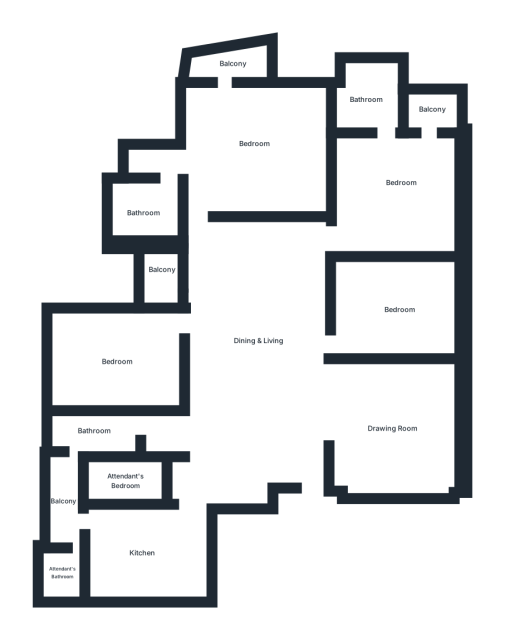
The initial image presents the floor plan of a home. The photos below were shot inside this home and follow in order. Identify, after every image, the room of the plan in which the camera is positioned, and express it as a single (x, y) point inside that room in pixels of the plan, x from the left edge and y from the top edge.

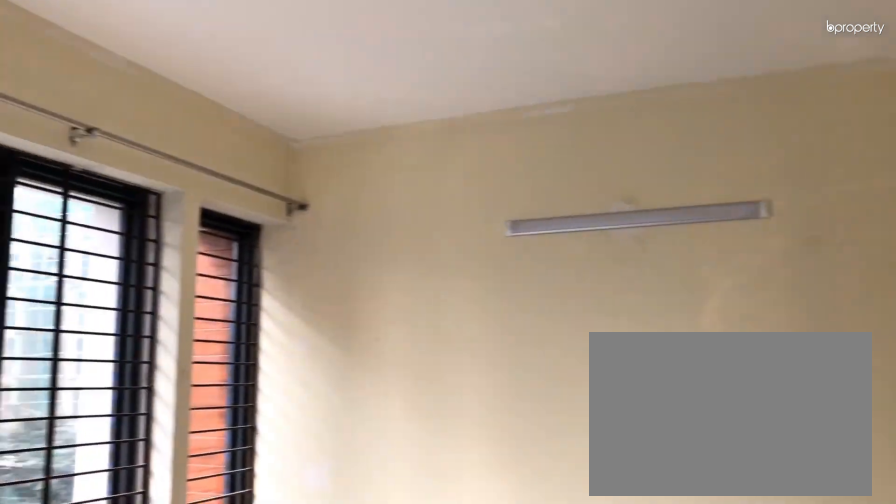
(256, 151)
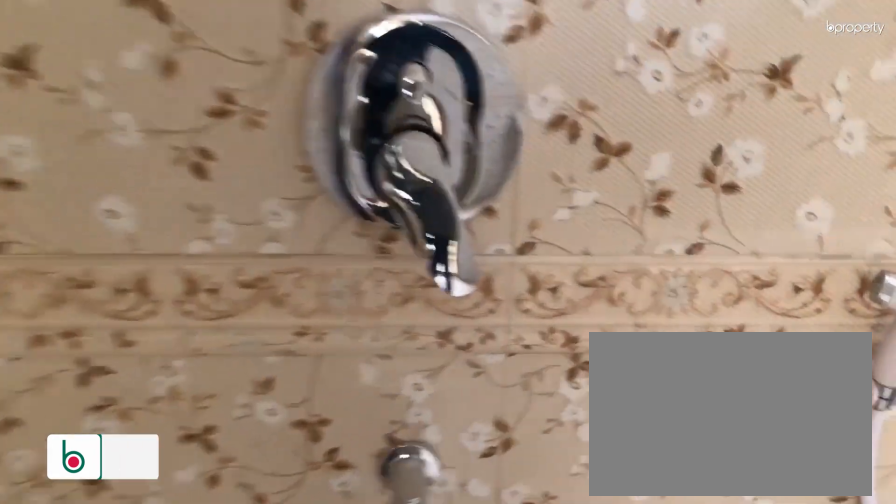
(148, 210)
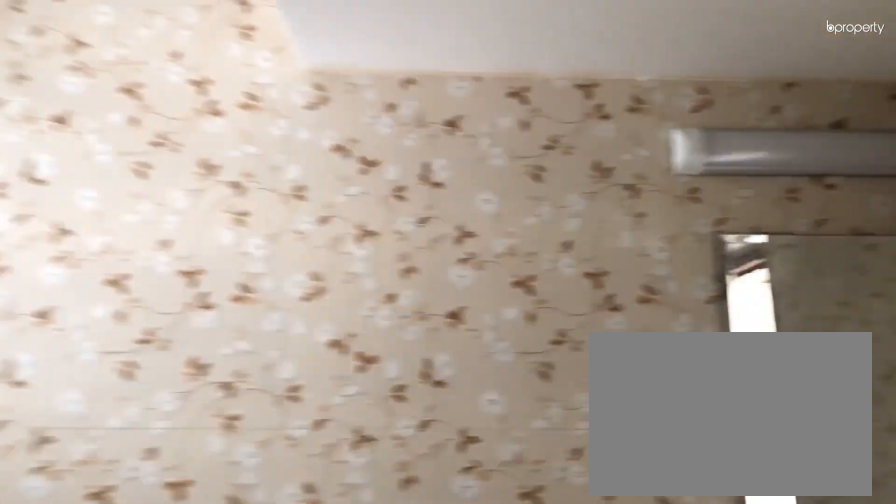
(148, 210)
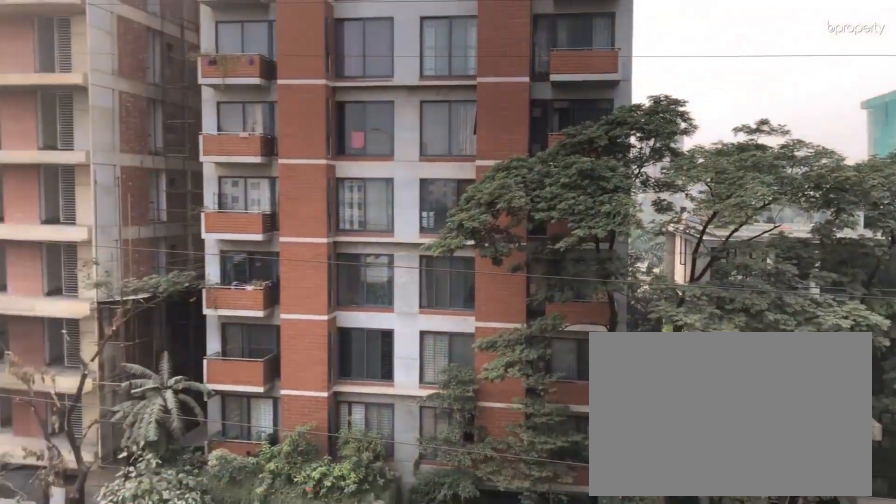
(234, 63)
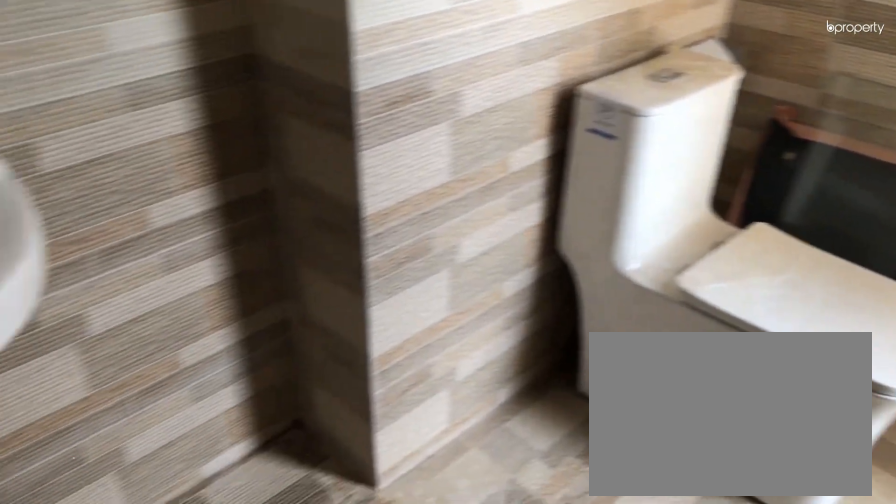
(367, 100)
